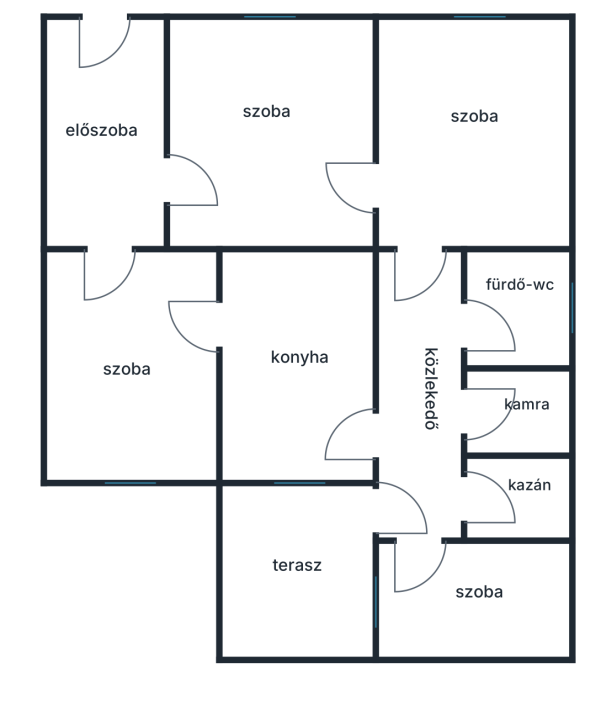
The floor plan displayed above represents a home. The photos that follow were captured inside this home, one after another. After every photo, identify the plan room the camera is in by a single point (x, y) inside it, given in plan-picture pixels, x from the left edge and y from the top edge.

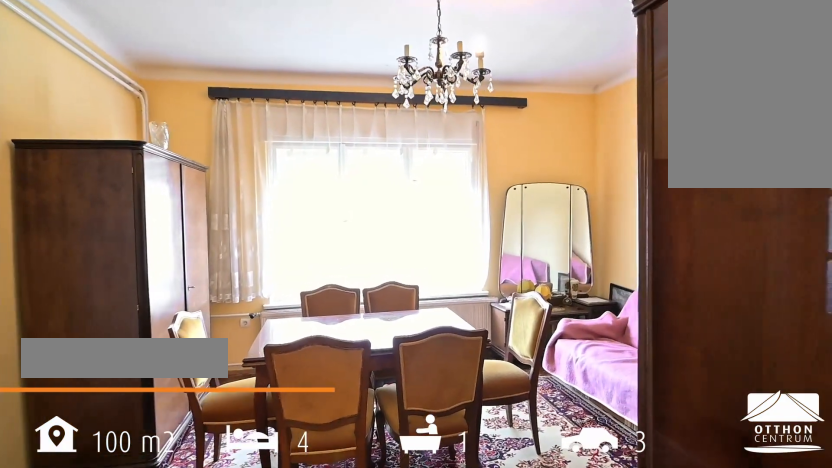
(476, 145)
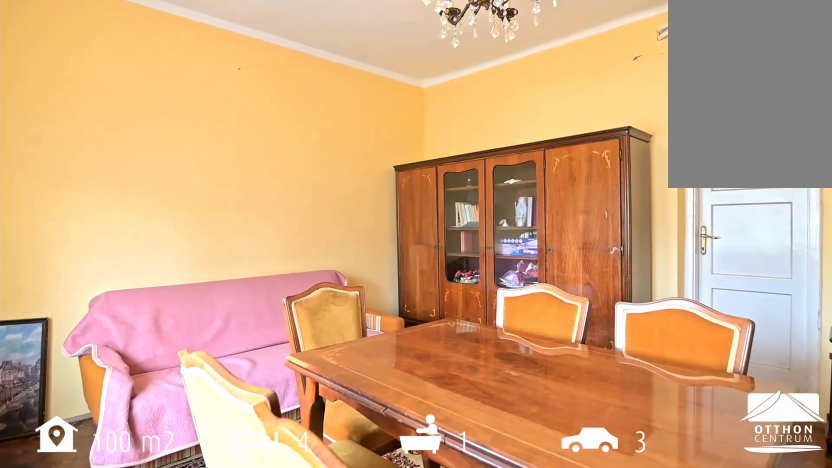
(476, 145)
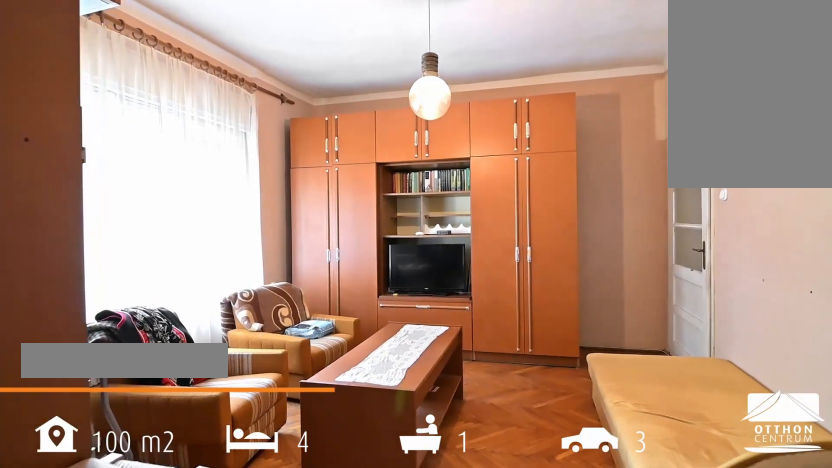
(129, 376)
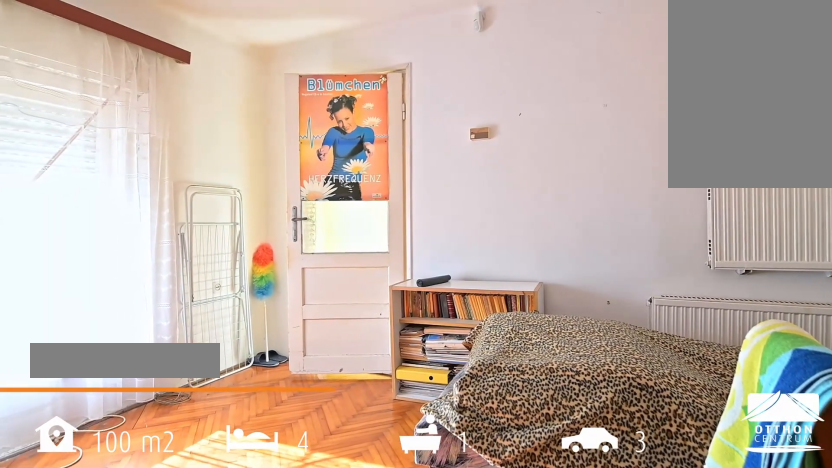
(492, 608)
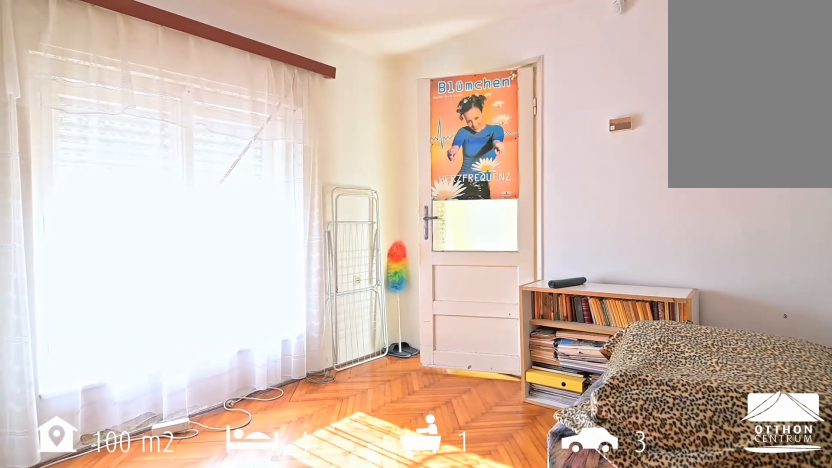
(492, 607)
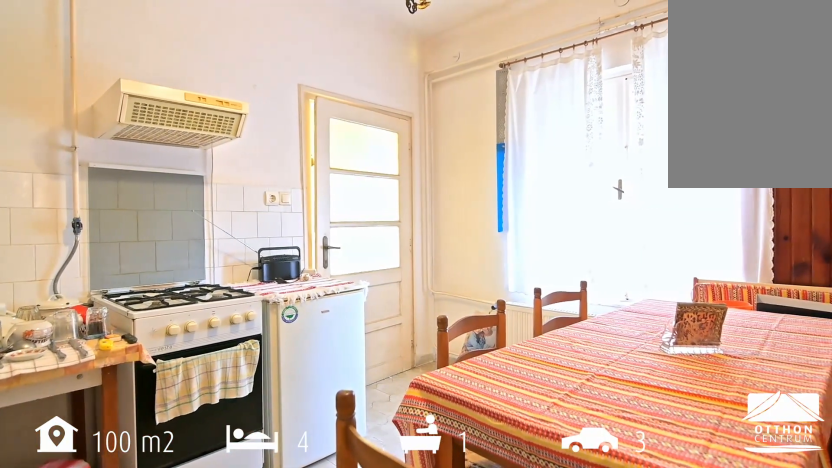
(294, 382)
